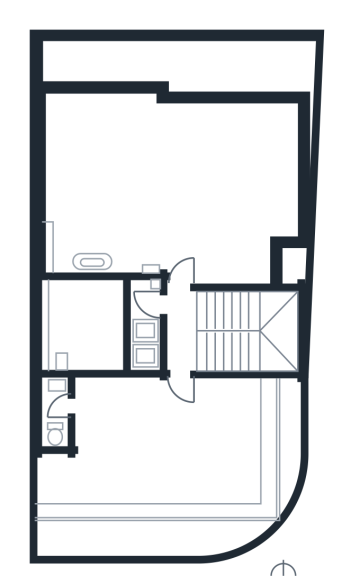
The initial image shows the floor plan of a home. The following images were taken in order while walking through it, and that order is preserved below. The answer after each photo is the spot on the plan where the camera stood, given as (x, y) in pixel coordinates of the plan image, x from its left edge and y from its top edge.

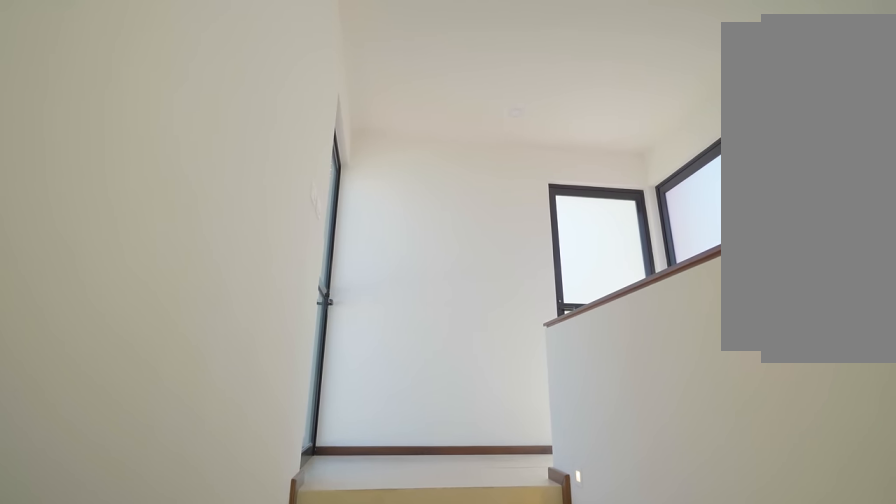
(266, 356)
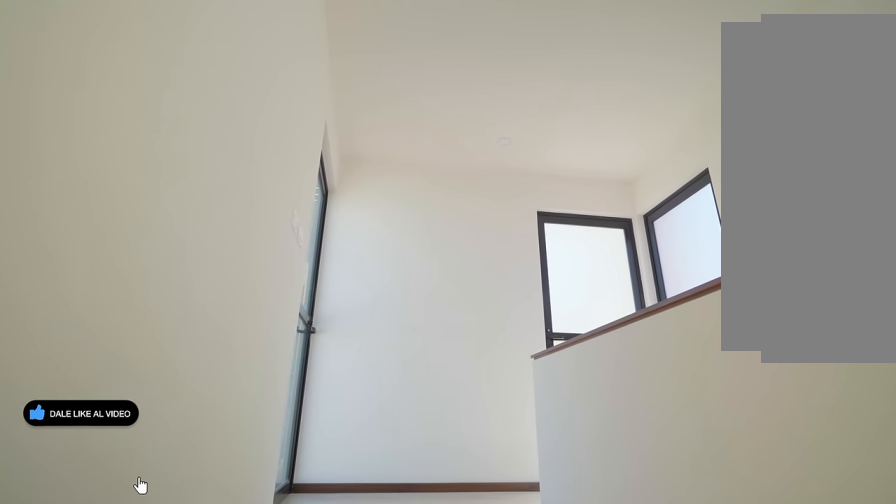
(265, 356)
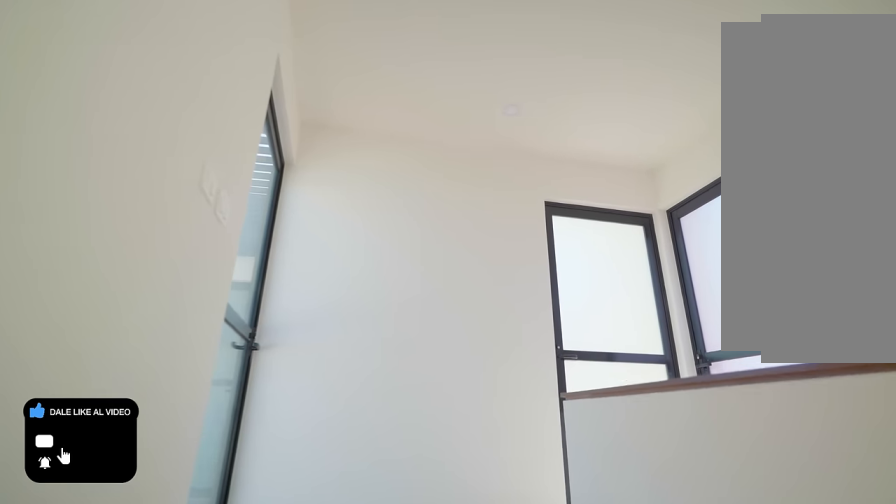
(265, 356)
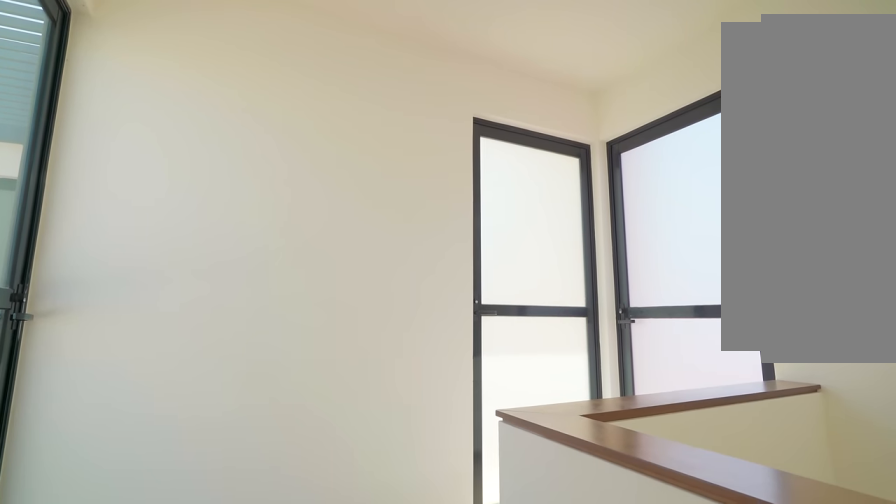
(210, 350)
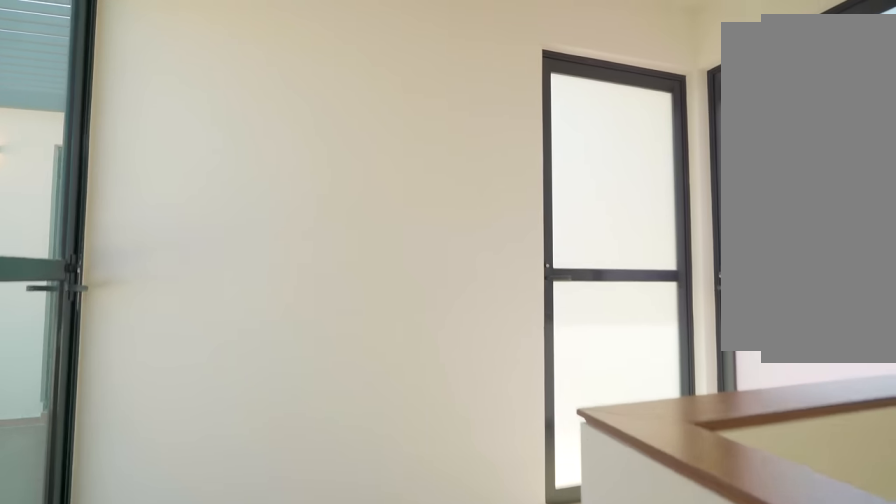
(210, 350)
